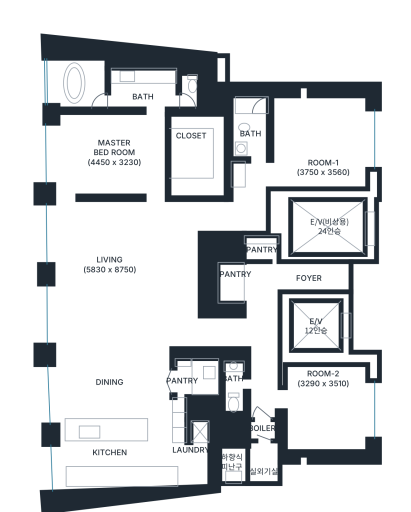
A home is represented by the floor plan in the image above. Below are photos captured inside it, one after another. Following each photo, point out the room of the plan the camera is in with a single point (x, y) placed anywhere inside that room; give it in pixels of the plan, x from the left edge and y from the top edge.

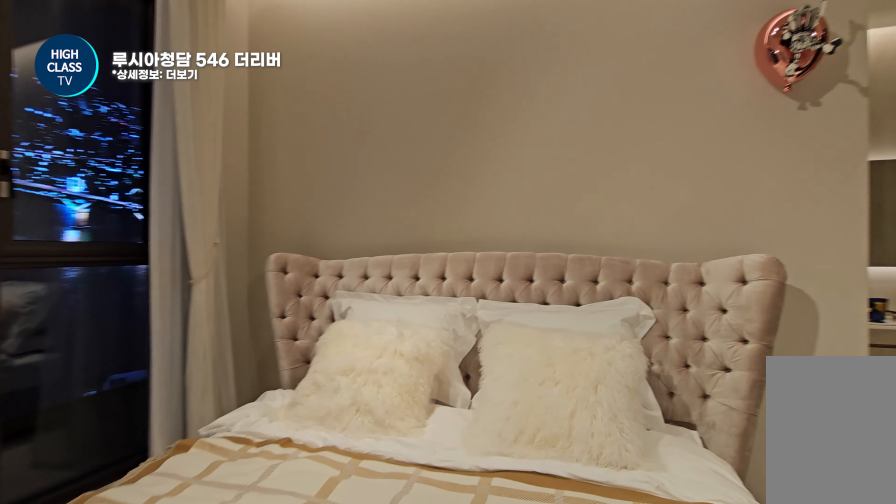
(138, 151)
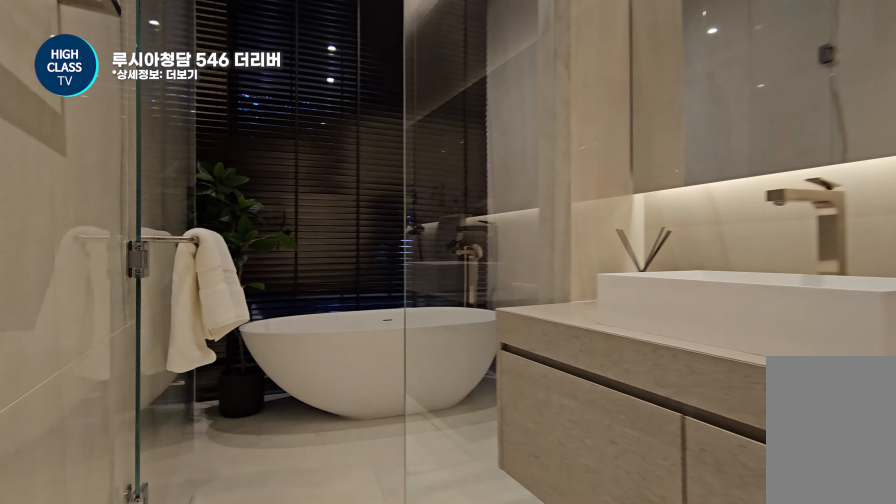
(125, 84)
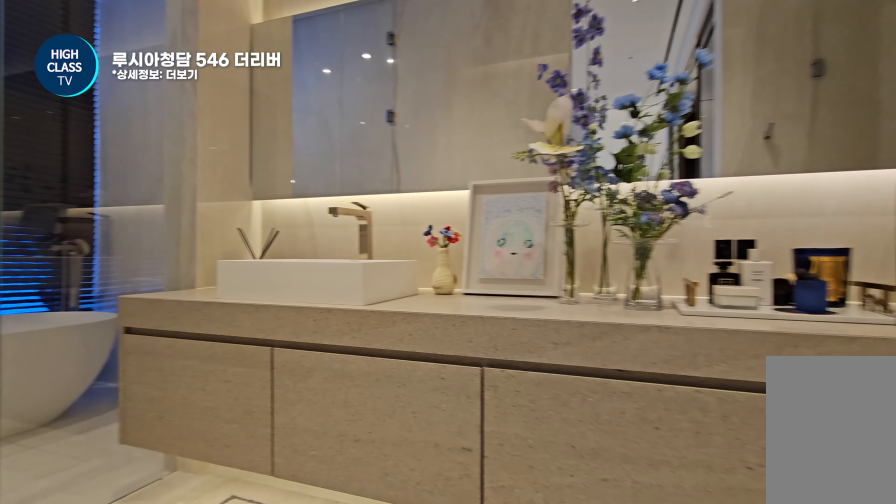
(125, 84)
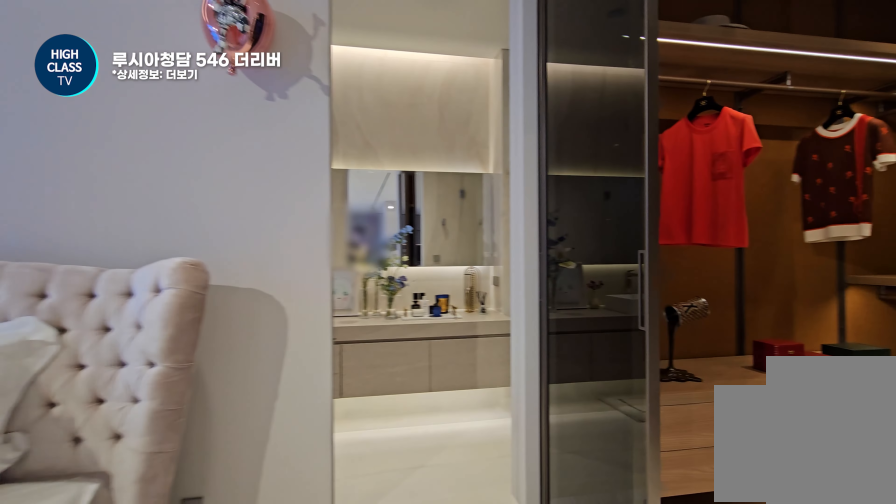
(138, 151)
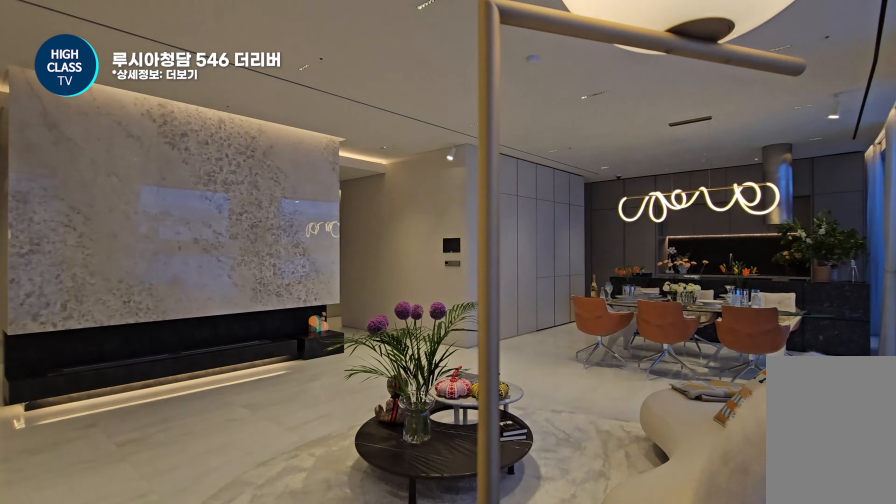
(120, 266)
